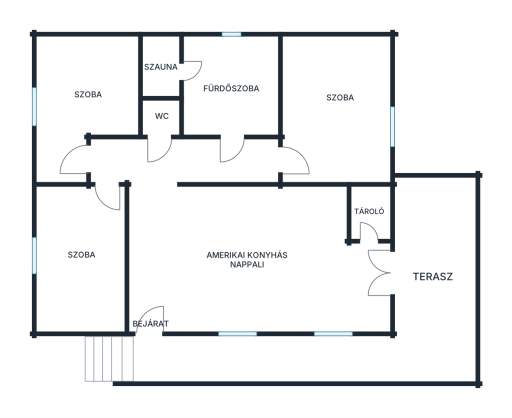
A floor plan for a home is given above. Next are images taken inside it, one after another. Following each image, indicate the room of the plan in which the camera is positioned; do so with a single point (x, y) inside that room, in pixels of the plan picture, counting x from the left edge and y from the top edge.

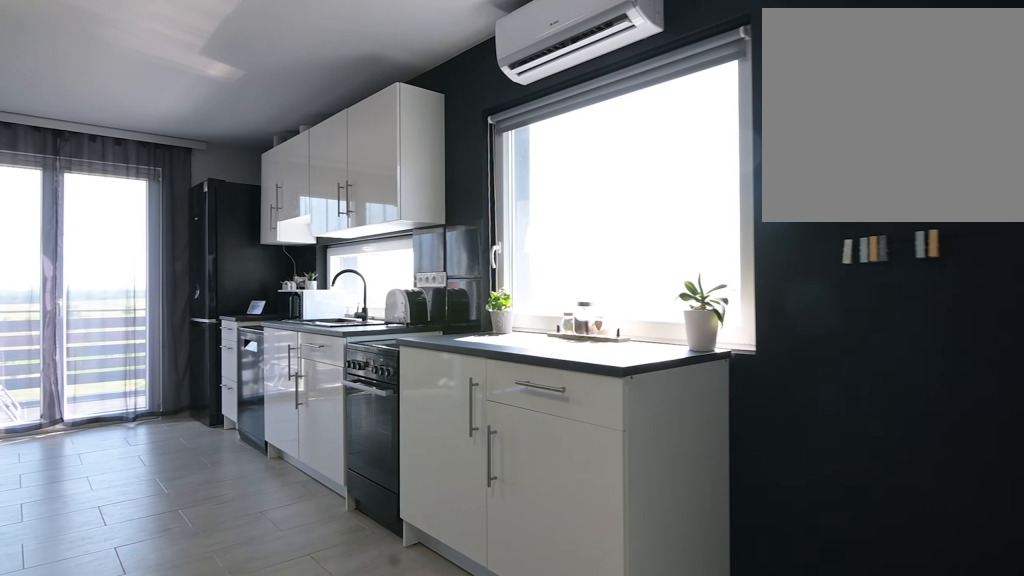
(191, 254)
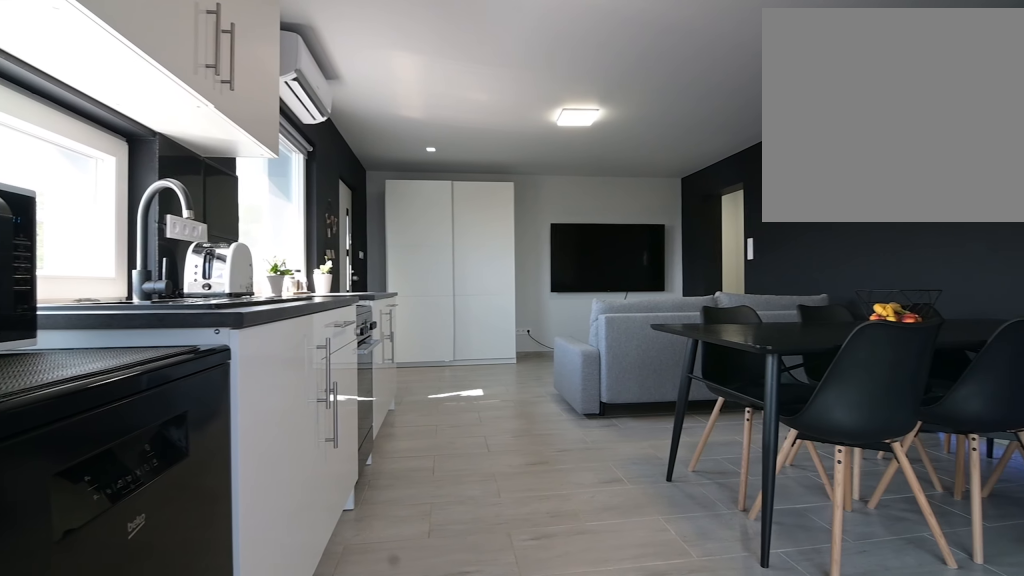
(191, 254)
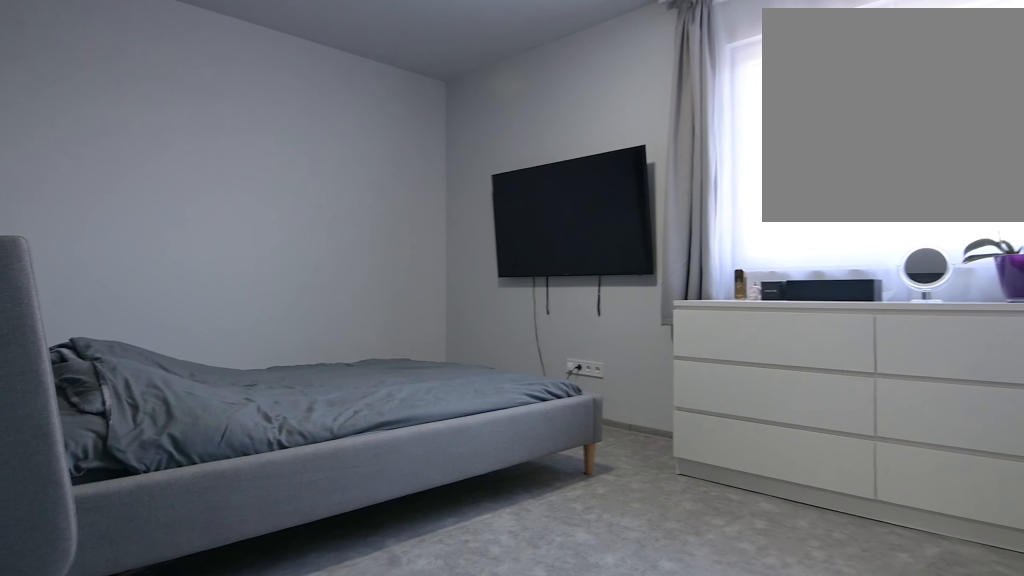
(332, 119)
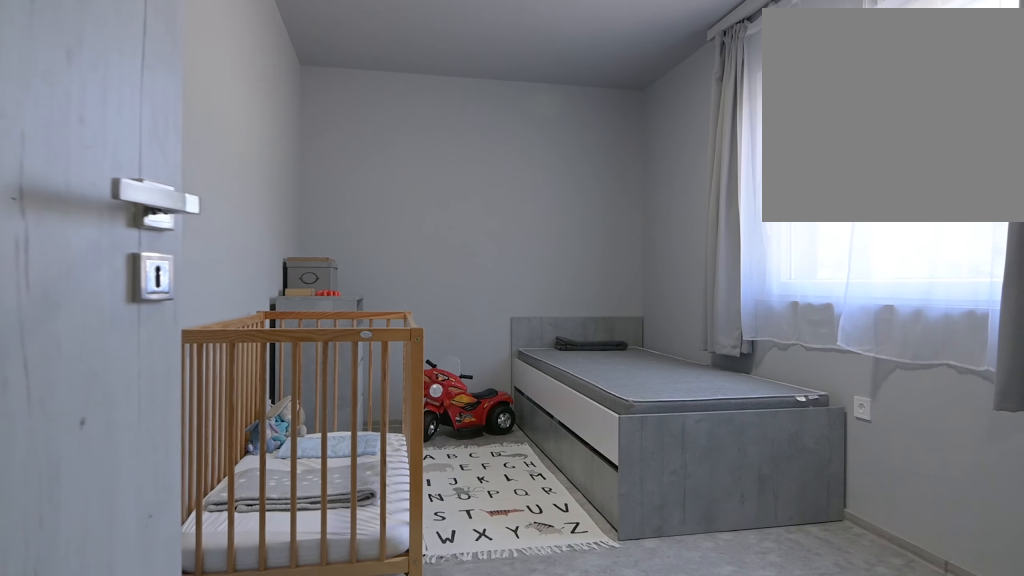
(84, 258)
